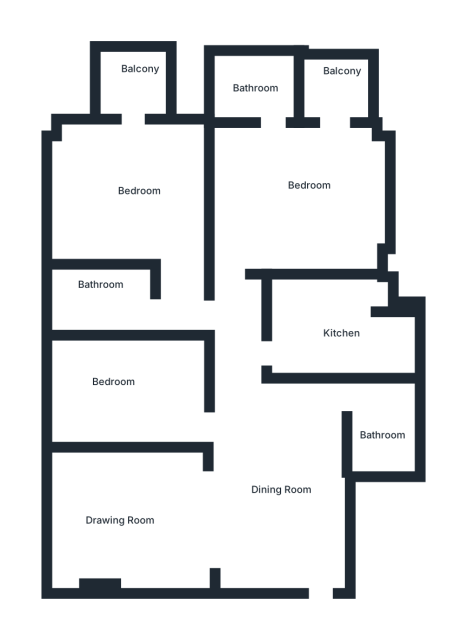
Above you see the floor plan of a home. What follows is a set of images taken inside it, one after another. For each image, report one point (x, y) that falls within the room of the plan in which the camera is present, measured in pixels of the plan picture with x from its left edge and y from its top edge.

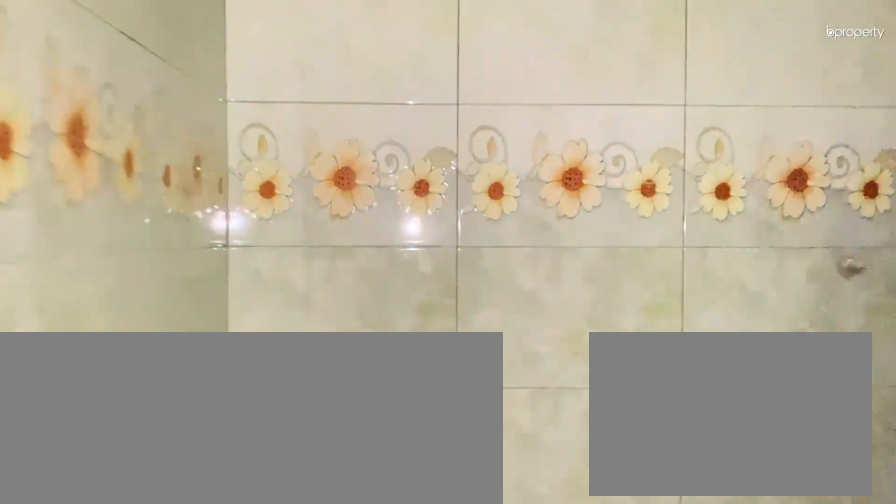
(378, 425)
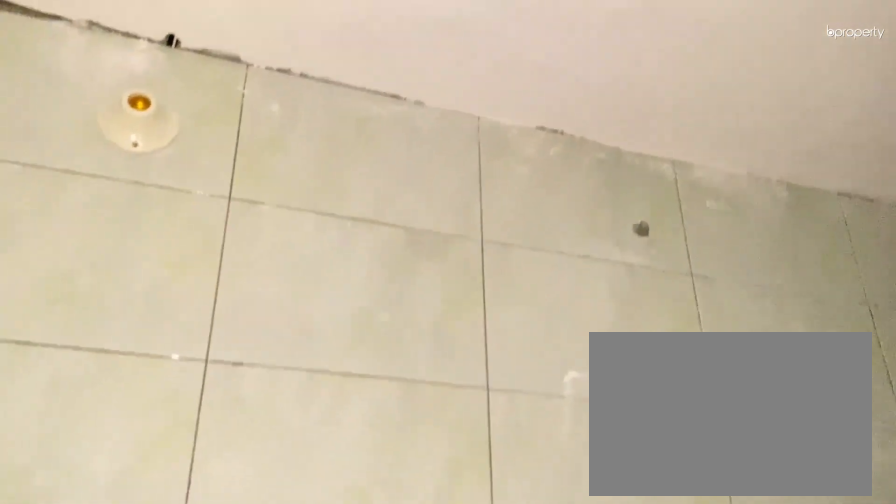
(378, 425)
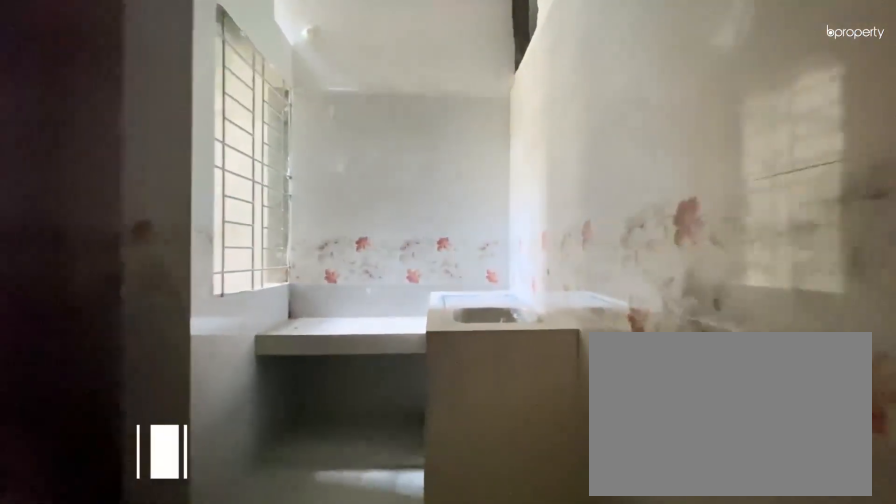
(325, 335)
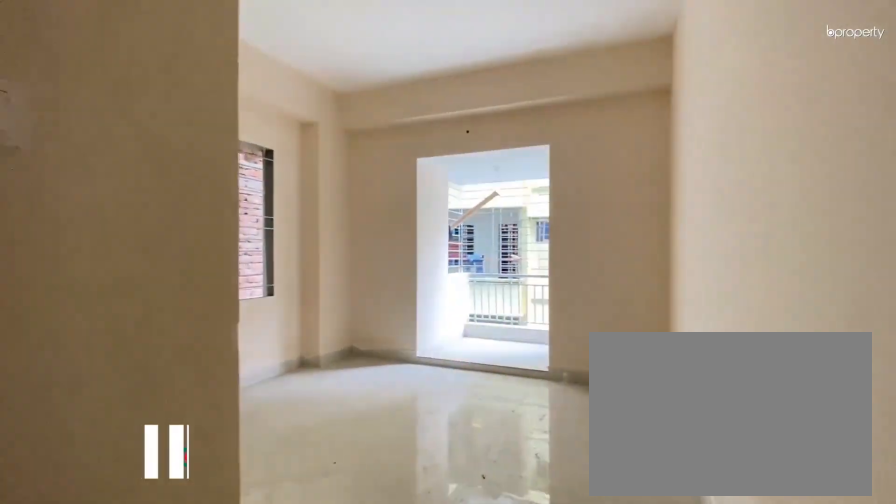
(186, 287)
